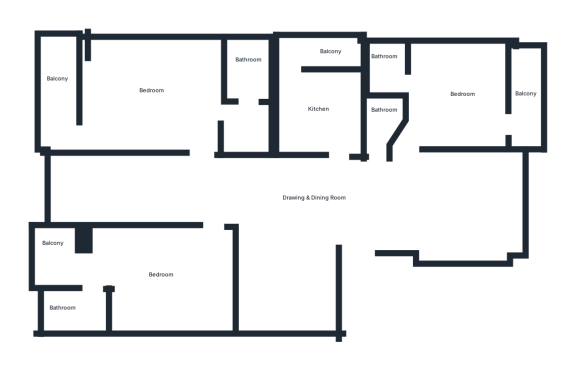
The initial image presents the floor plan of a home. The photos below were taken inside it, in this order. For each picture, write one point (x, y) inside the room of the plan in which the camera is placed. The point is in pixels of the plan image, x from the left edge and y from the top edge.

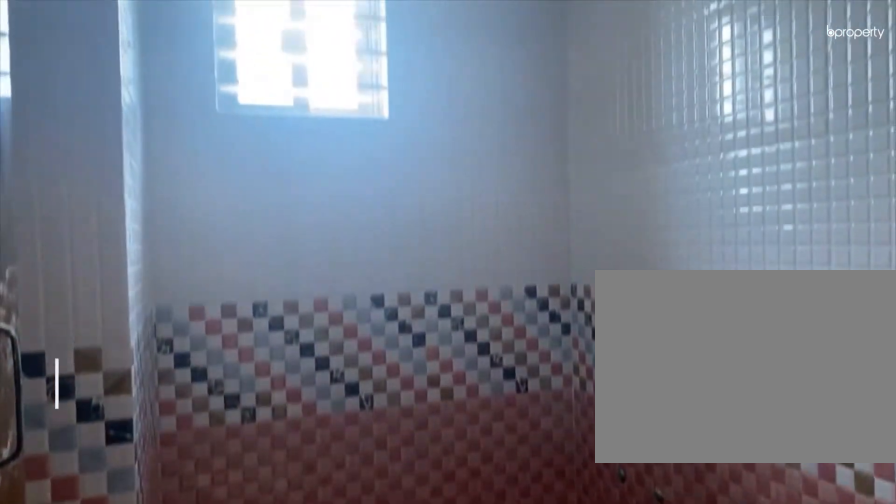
(247, 61)
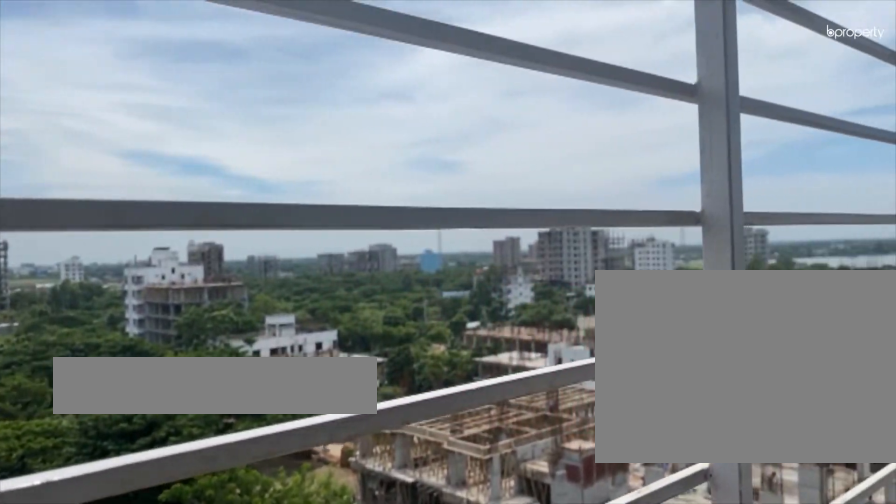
(65, 81)
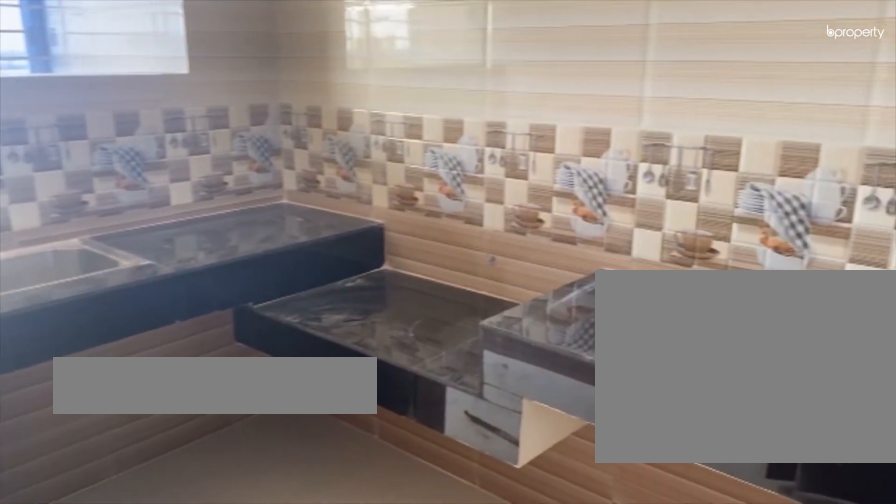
(325, 112)
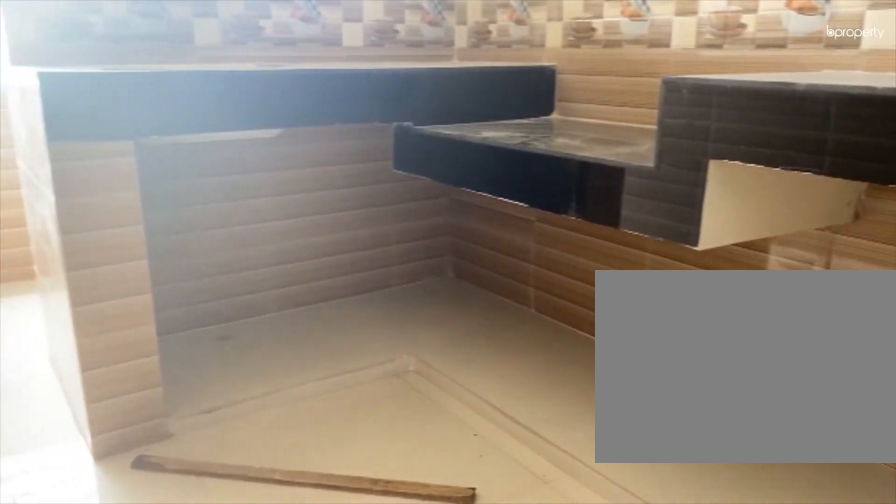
(325, 112)
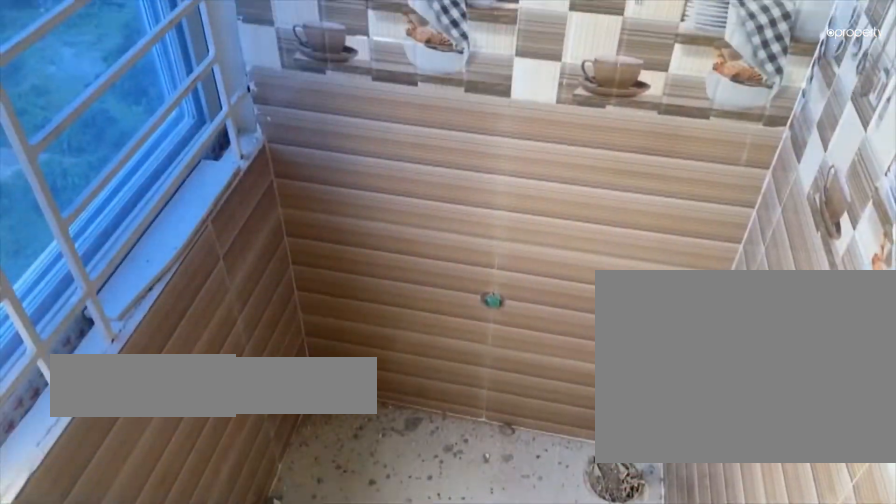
(328, 49)
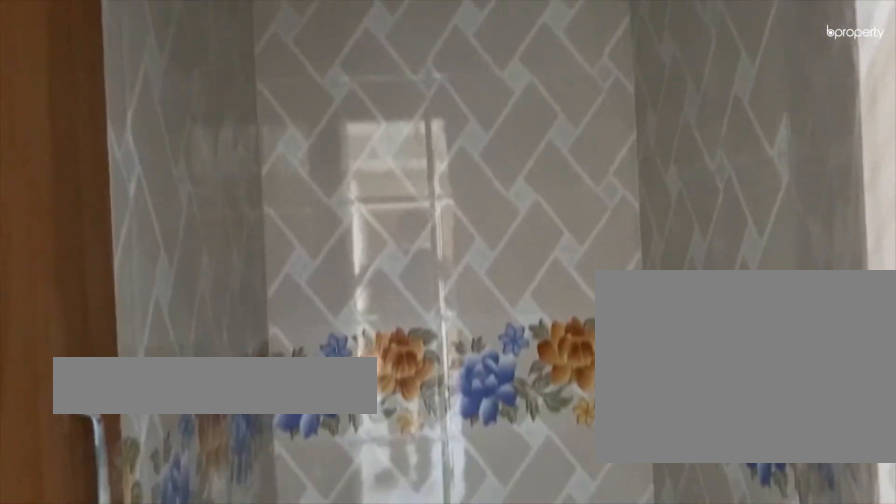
(380, 110)
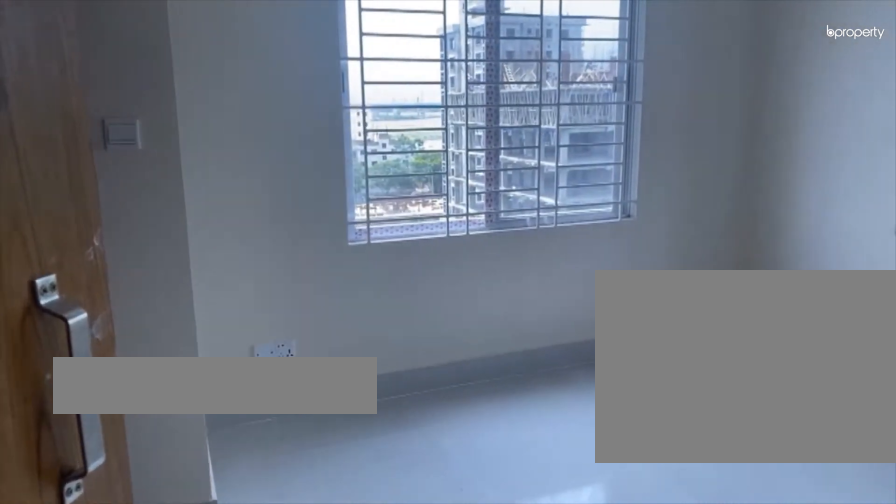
(463, 95)
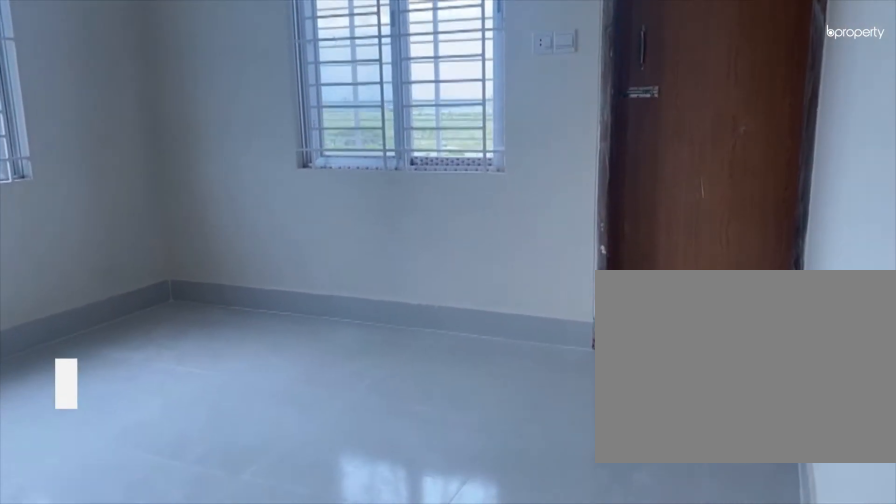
(463, 95)
